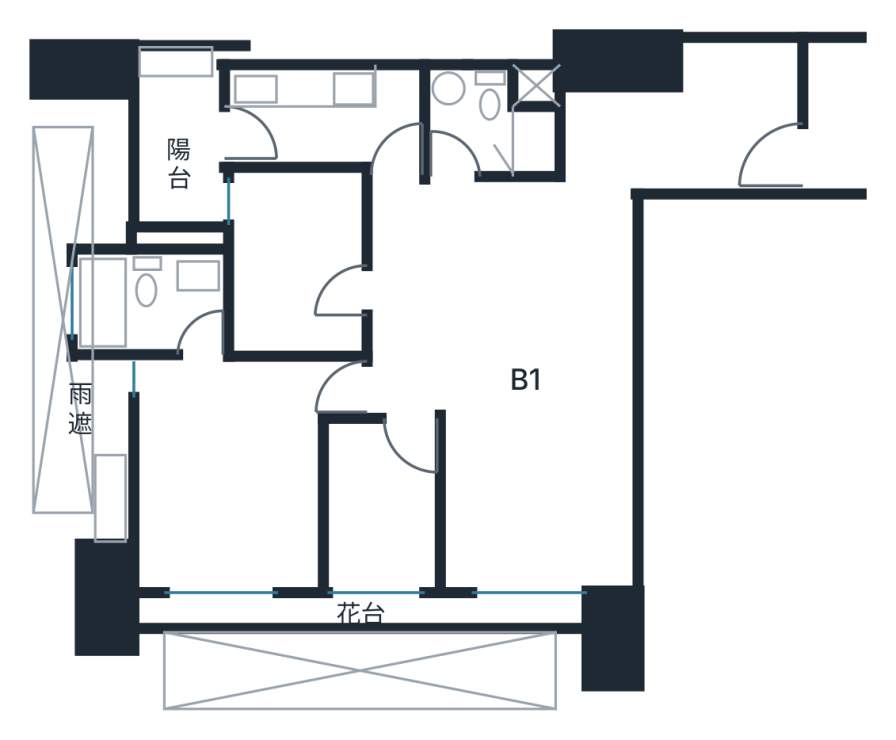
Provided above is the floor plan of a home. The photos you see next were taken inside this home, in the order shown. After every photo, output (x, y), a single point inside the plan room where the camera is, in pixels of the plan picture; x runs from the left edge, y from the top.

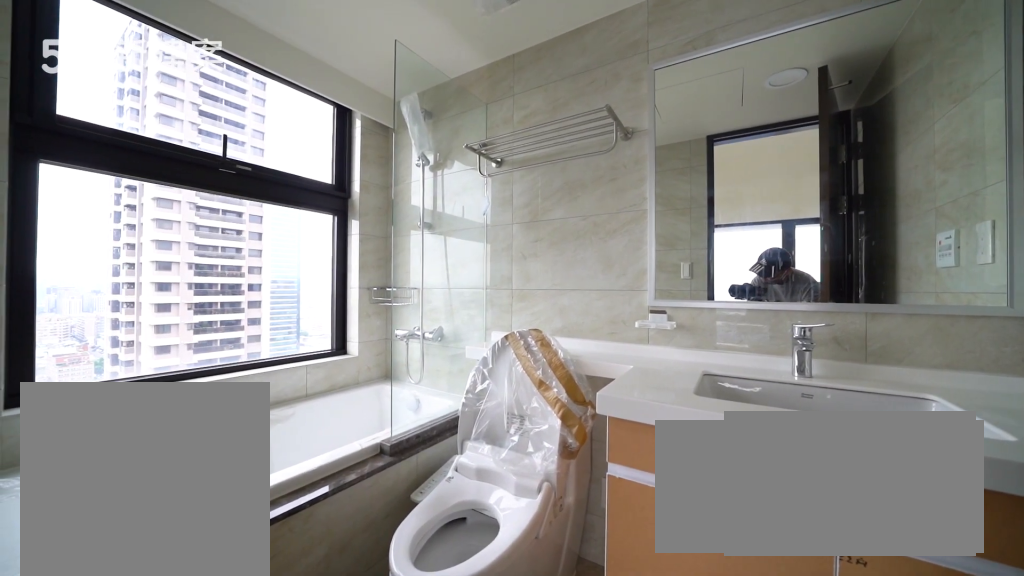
(149, 302)
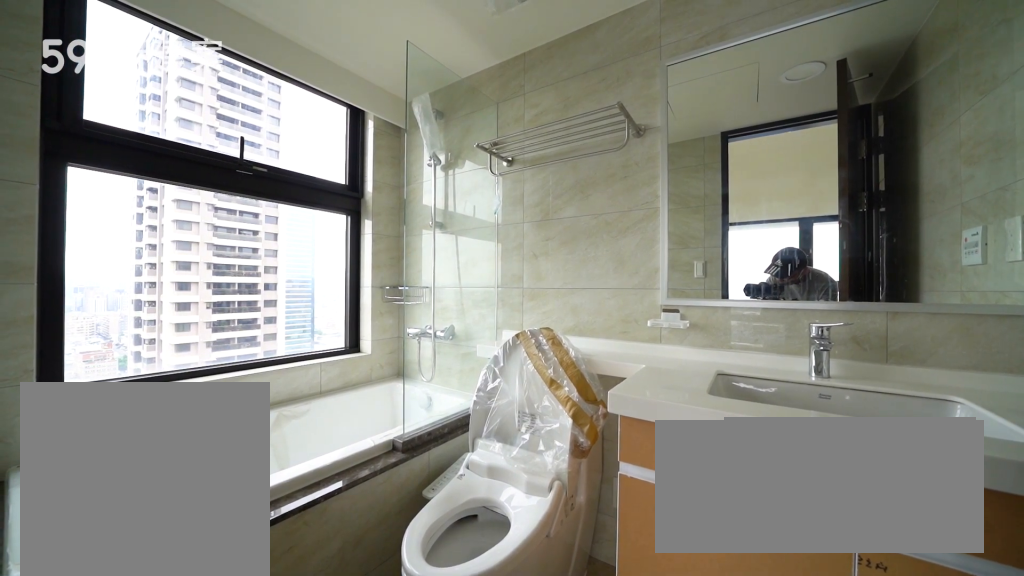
(149, 302)
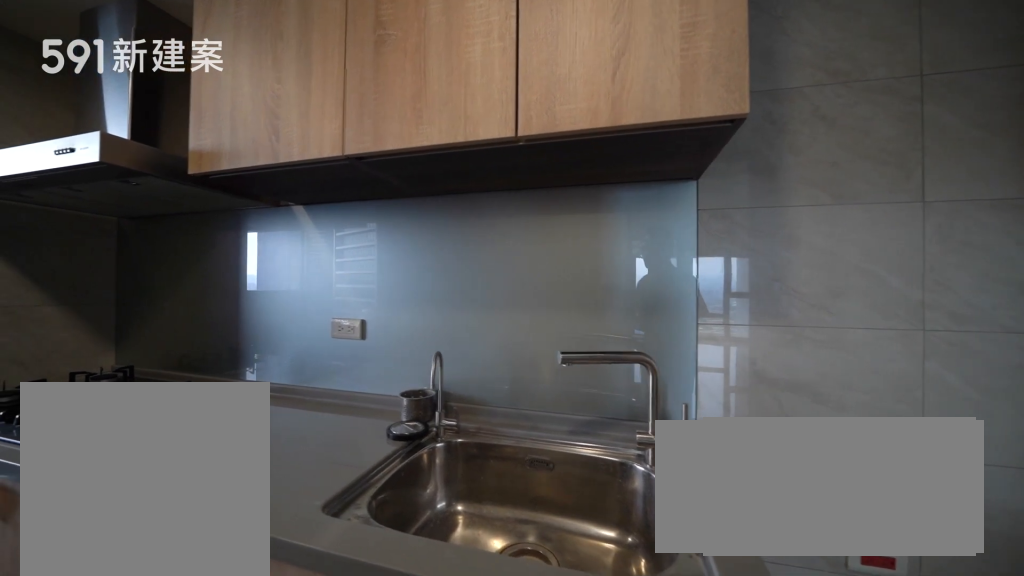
(325, 115)
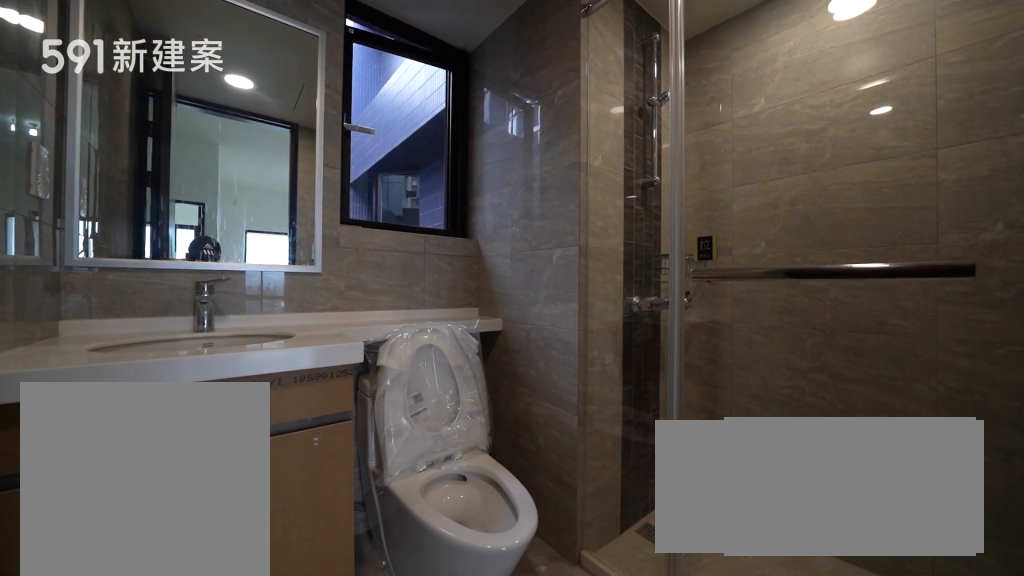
(488, 128)
